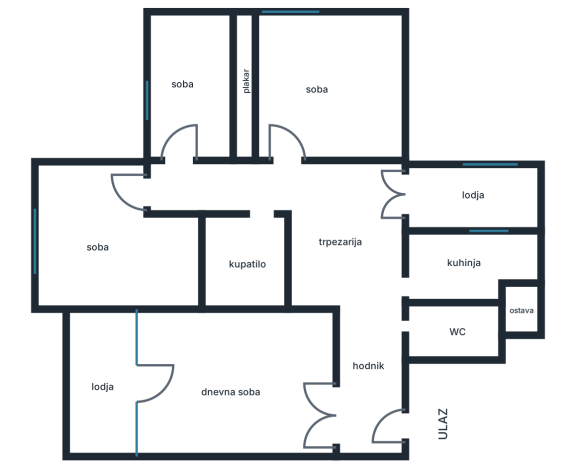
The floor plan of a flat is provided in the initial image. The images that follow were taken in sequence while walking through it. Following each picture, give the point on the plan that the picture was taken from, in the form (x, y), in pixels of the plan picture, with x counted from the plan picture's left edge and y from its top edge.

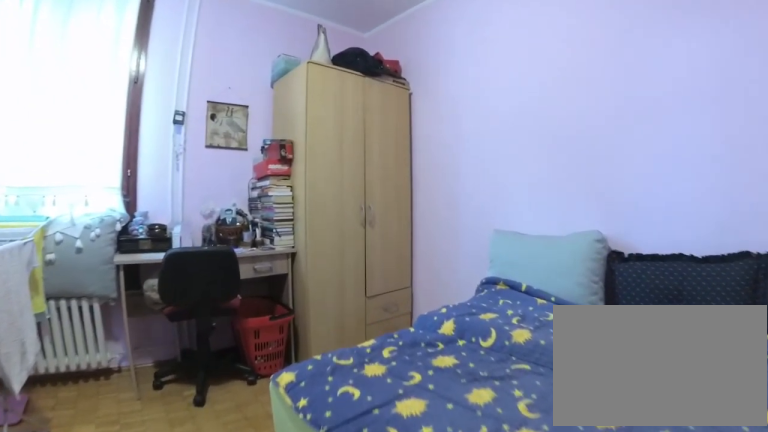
(304, 155)
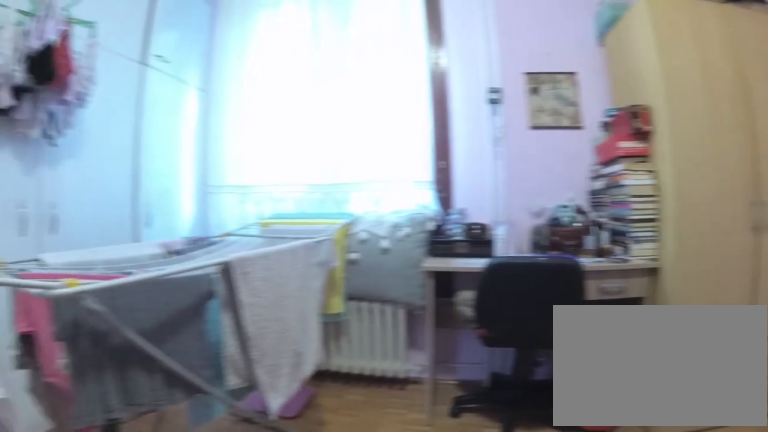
(321, 125)
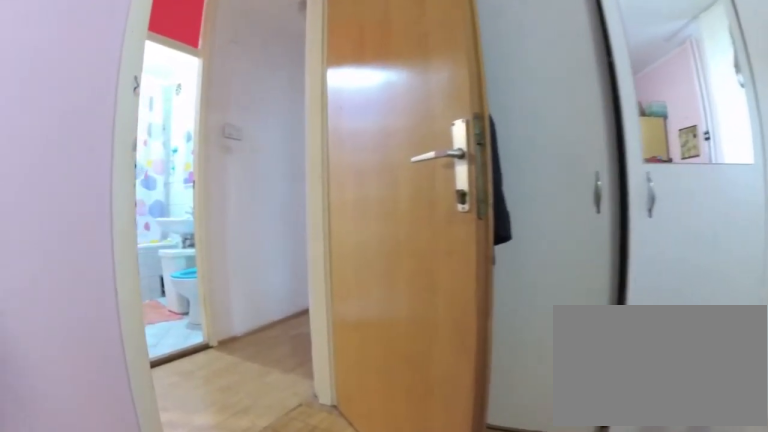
(321, 89)
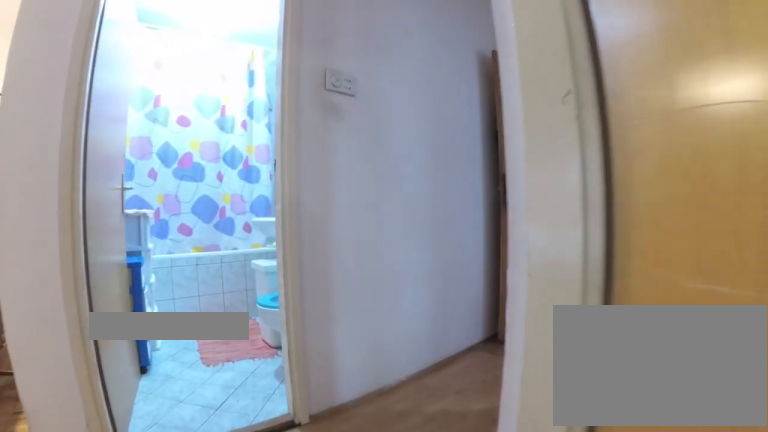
(299, 120)
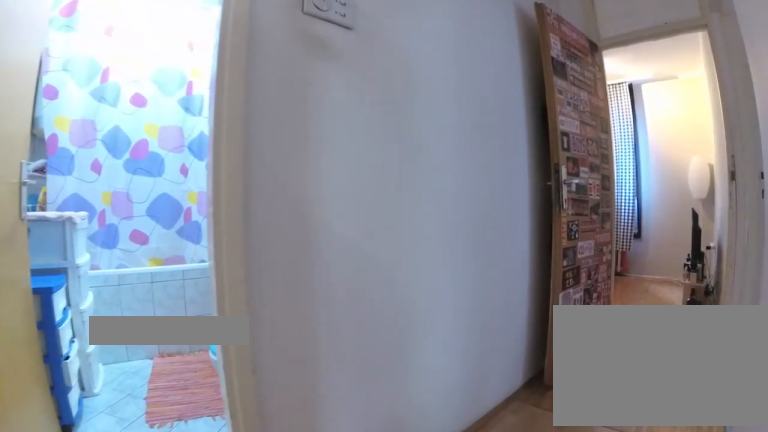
(294, 155)
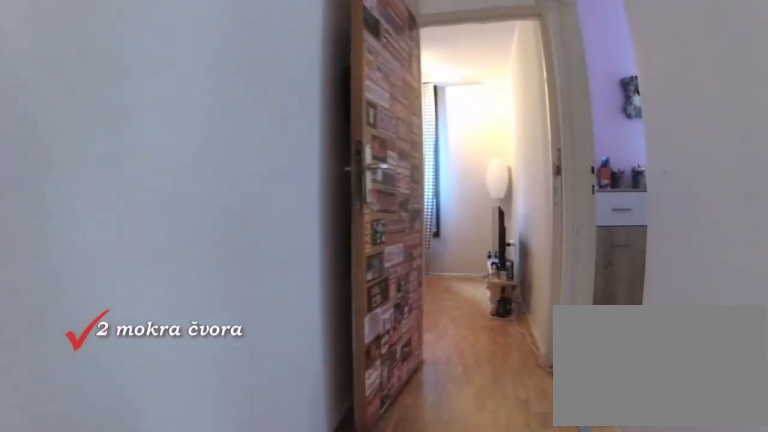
(284, 173)
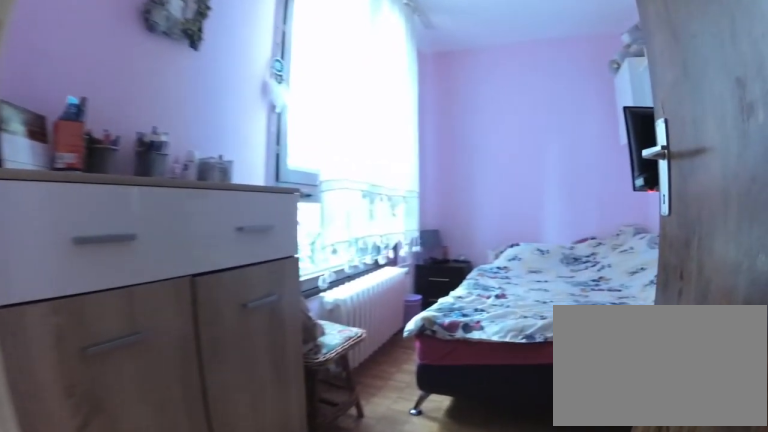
(204, 188)
